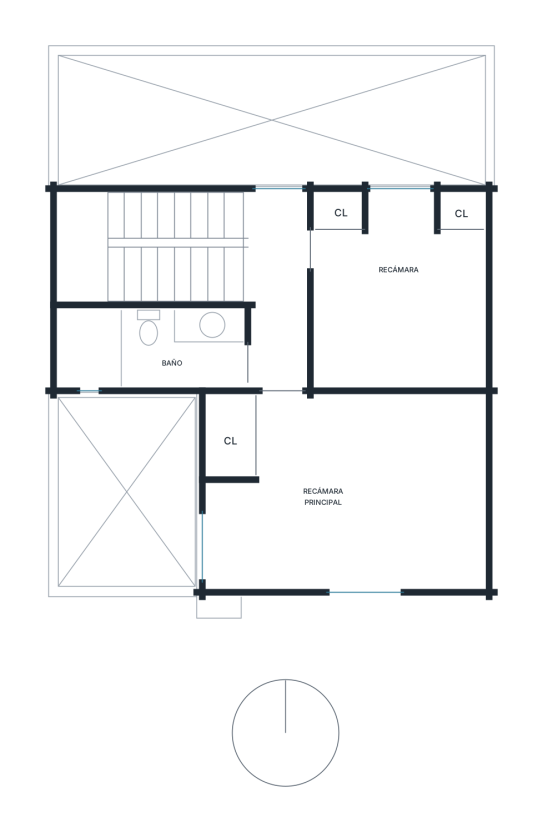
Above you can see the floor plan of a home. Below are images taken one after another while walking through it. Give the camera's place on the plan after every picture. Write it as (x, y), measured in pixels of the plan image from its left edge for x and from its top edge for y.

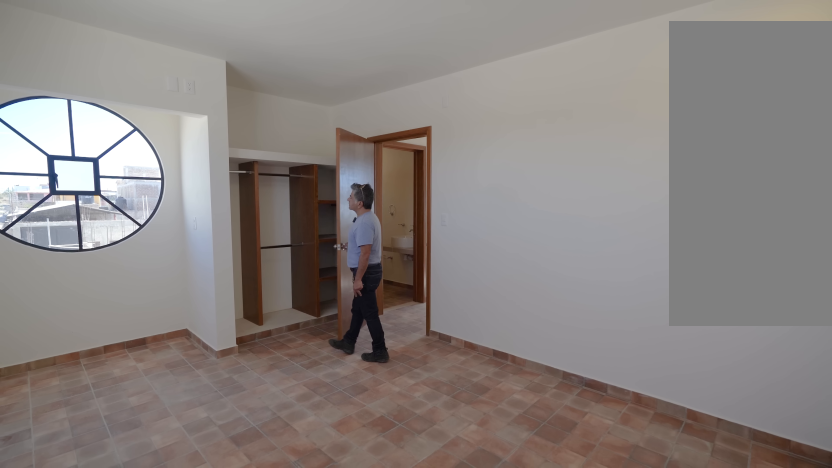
(386, 506)
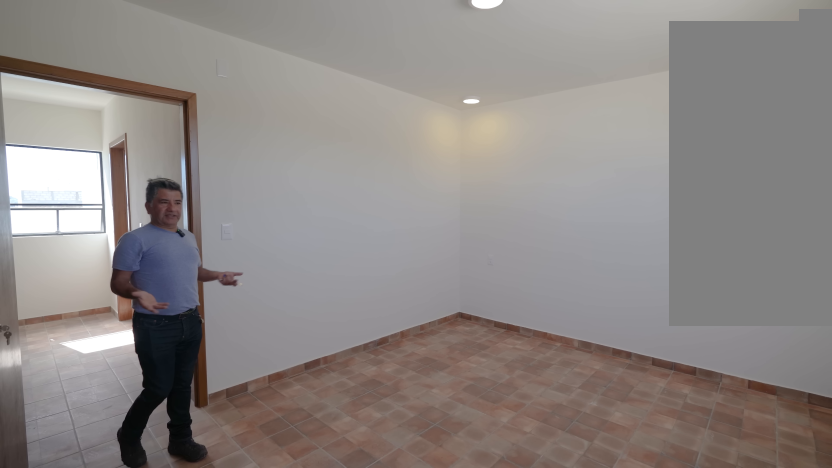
(284, 484)
